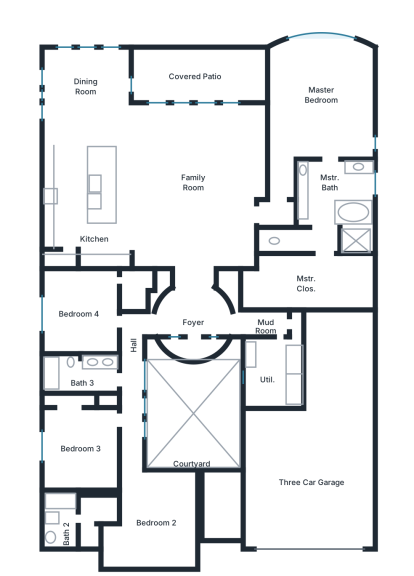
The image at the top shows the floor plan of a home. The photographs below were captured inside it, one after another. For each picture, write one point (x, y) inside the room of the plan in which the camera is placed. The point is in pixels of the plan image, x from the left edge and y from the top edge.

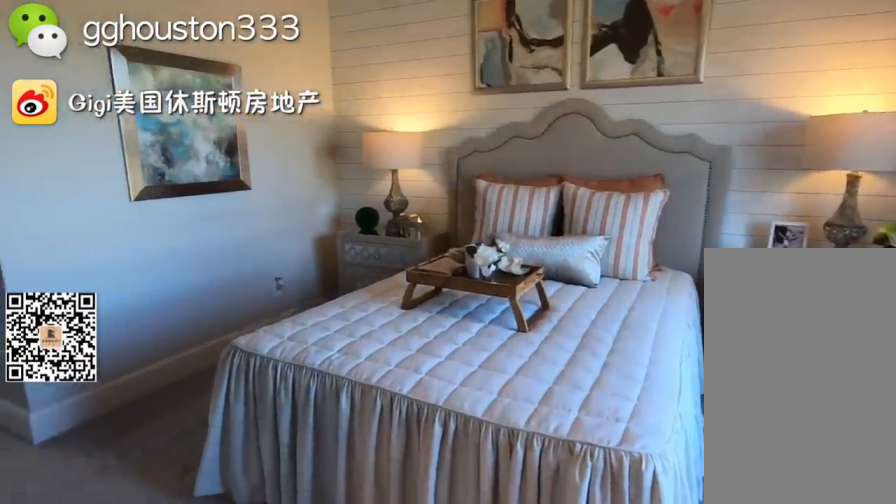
(152, 519)
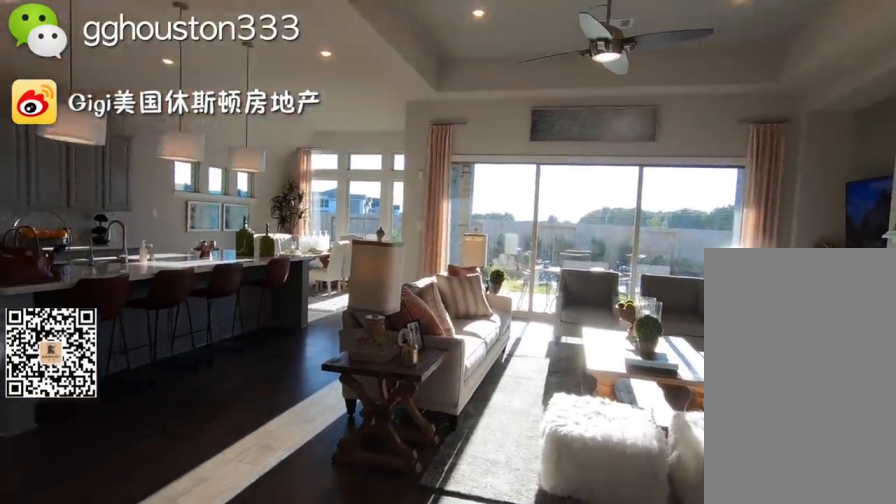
(192, 182)
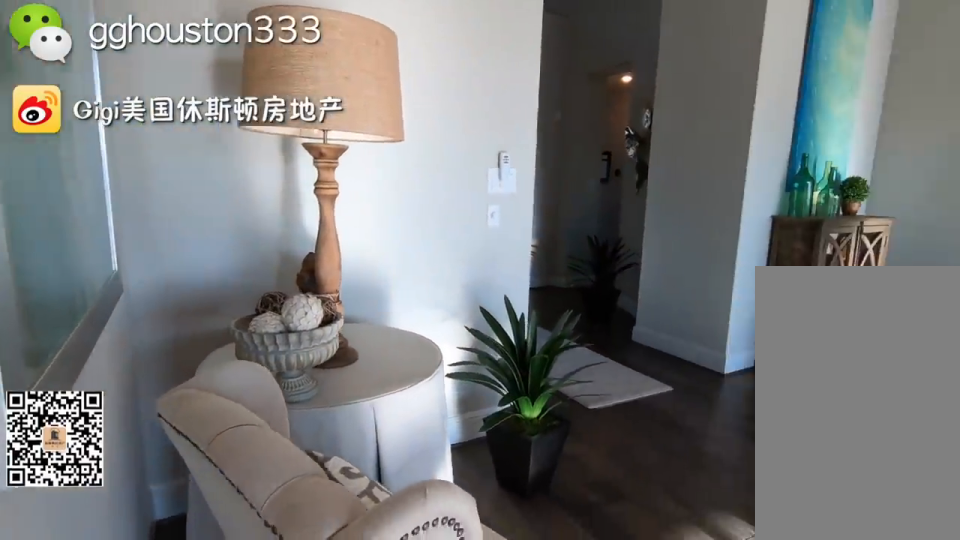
(192, 180)
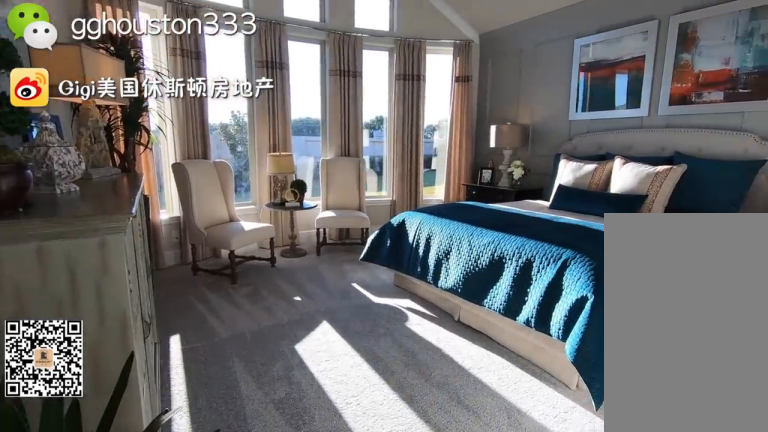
(322, 90)
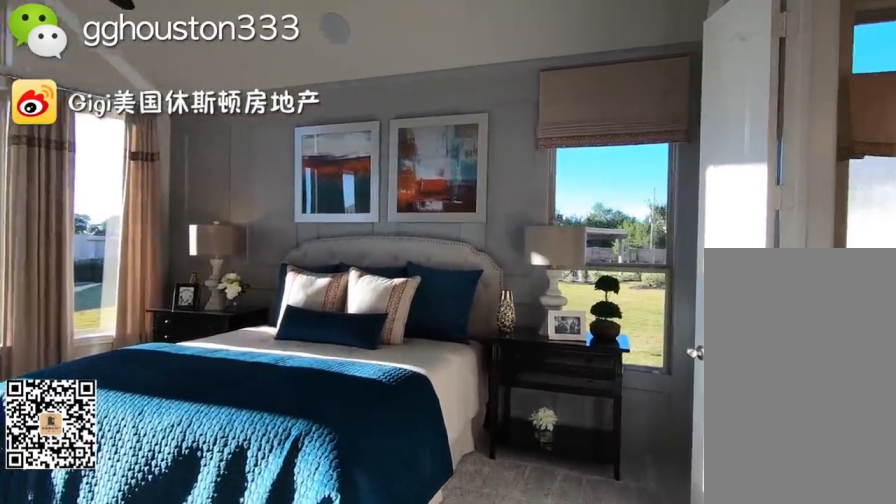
(322, 90)
